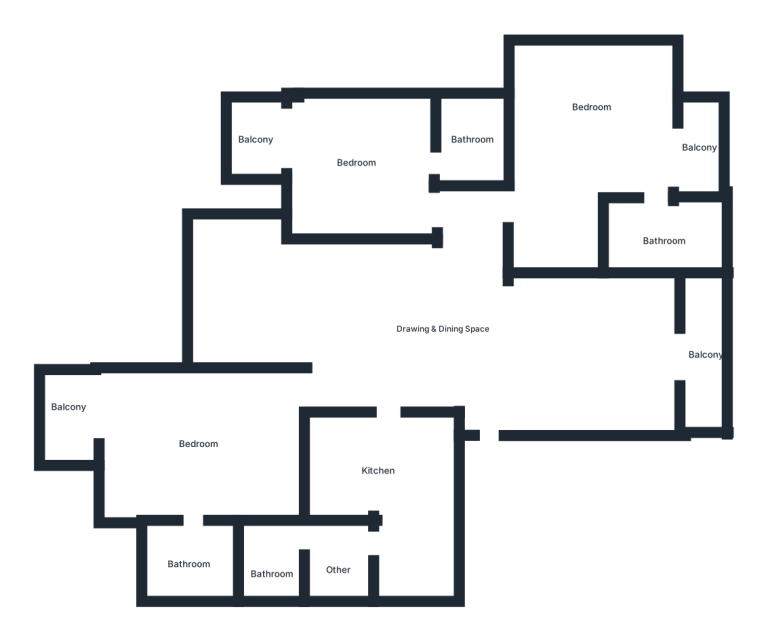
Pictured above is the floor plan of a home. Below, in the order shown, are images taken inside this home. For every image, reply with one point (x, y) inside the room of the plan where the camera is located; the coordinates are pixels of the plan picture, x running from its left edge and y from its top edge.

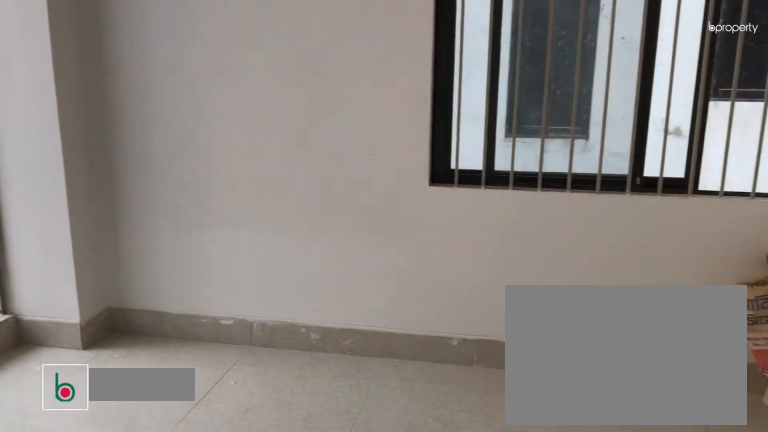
(354, 175)
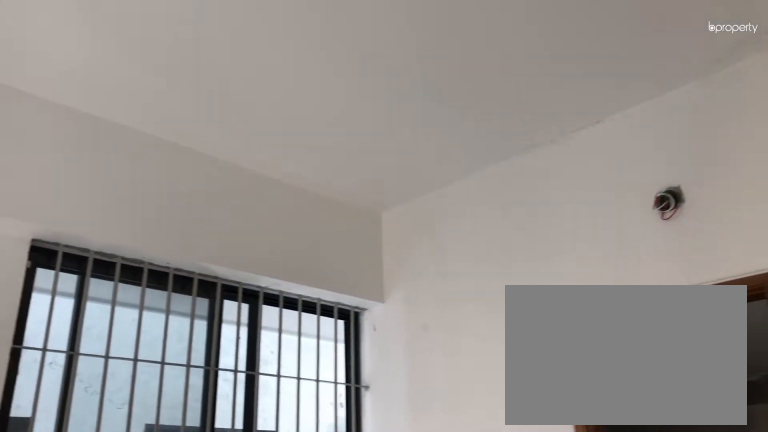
(354, 175)
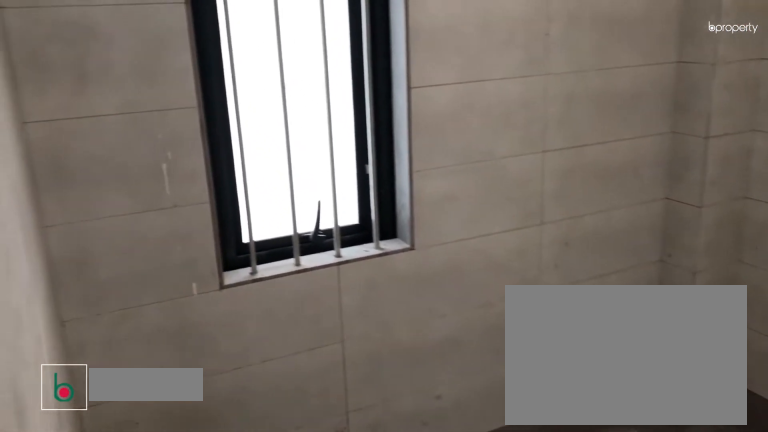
(478, 140)
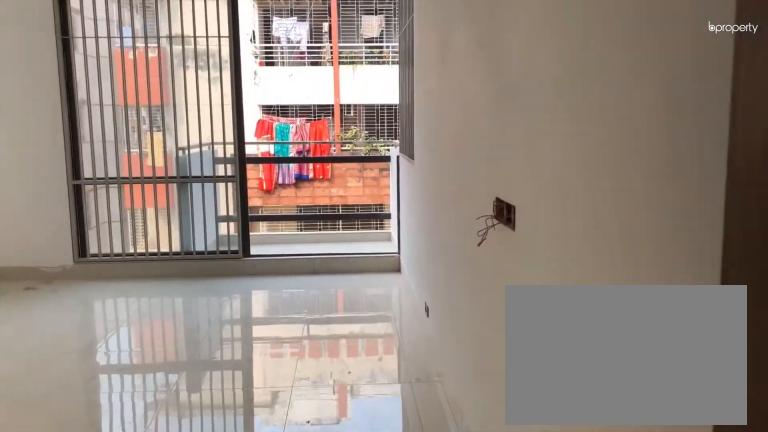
(195, 456)
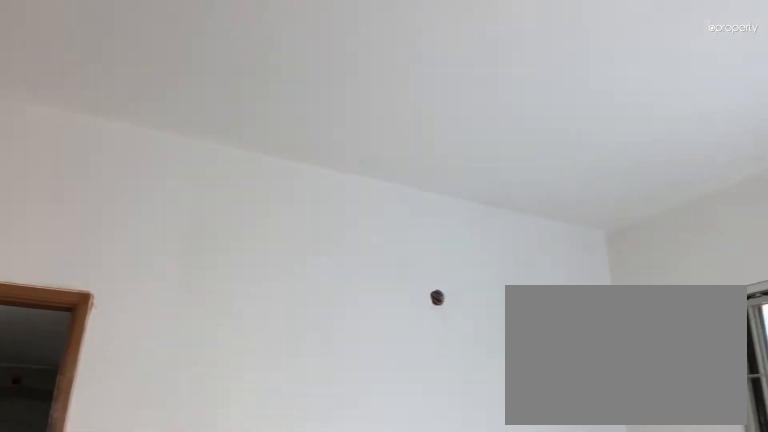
(195, 456)
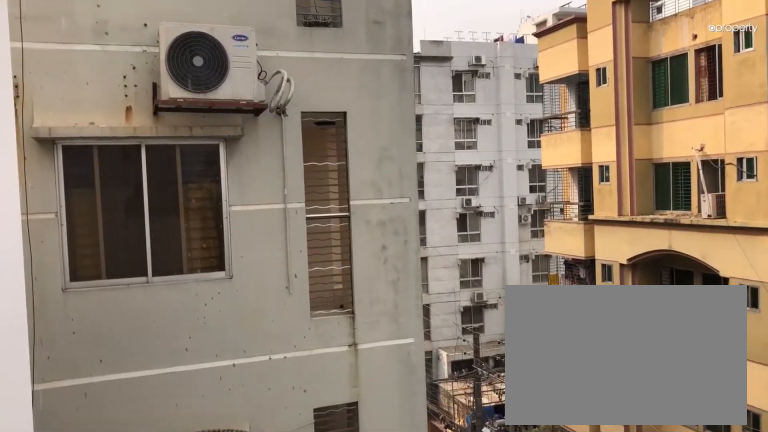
(84, 417)
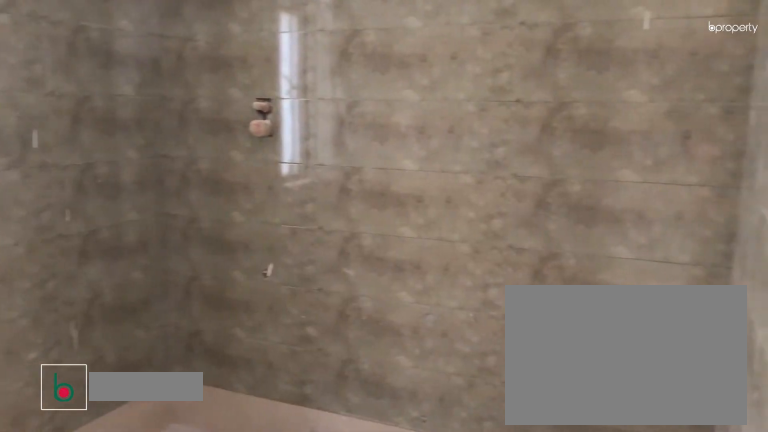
(194, 553)
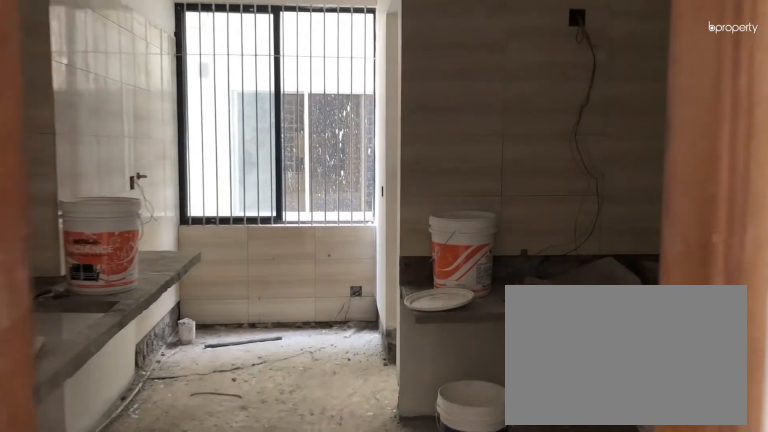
(387, 414)
